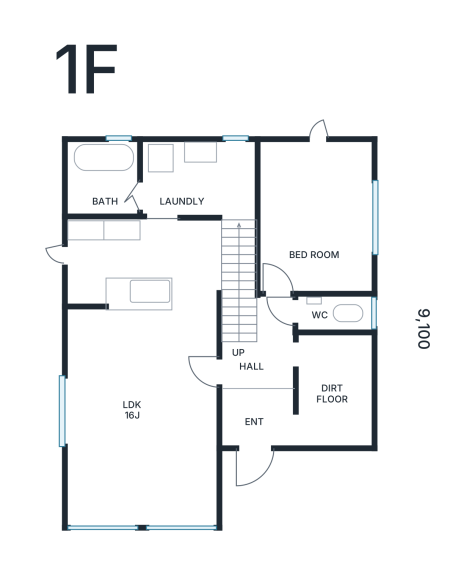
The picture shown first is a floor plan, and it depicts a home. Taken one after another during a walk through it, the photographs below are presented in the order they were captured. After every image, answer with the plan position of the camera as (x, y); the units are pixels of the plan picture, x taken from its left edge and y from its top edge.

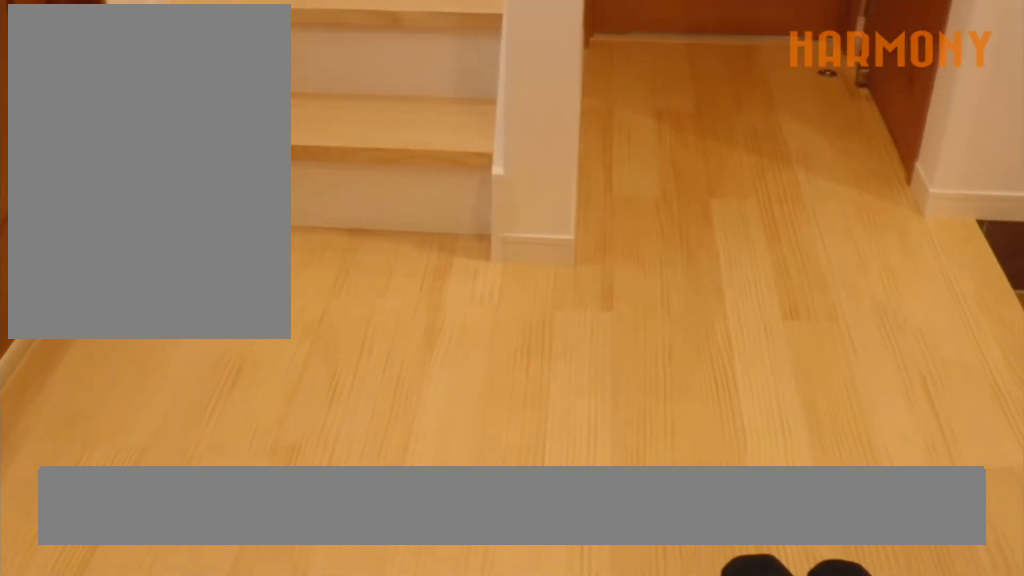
(268, 426)
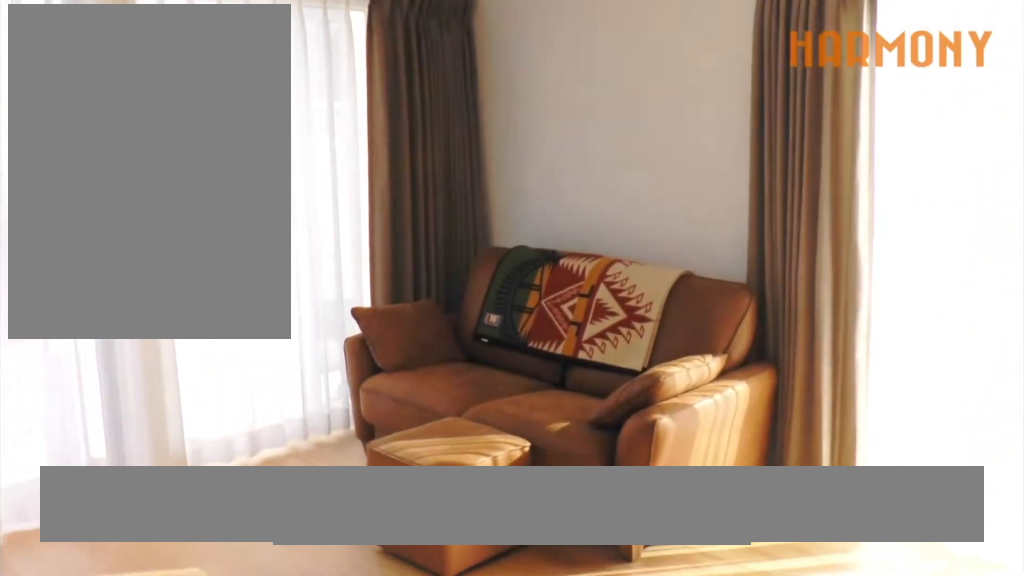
(179, 383)
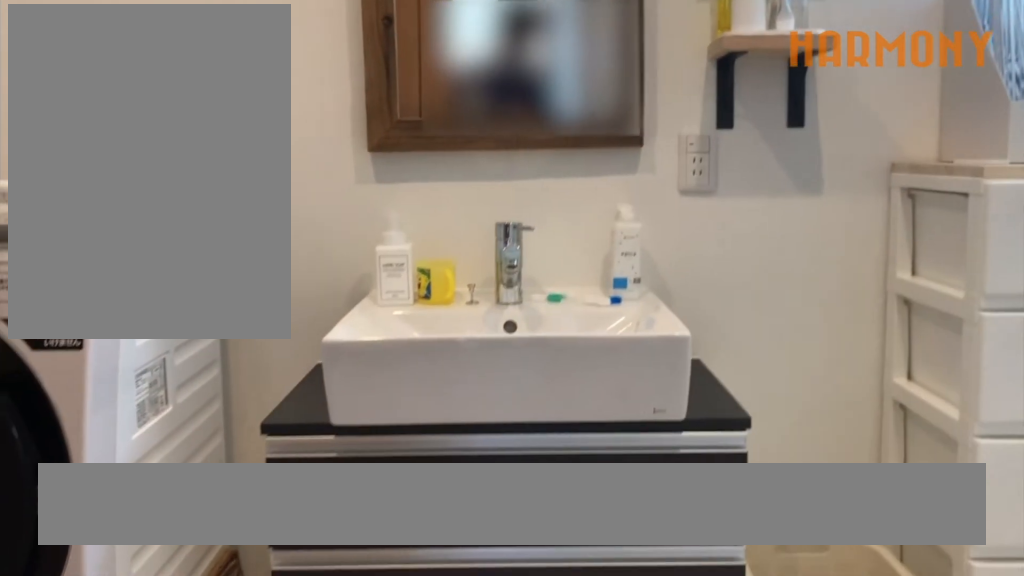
(178, 201)
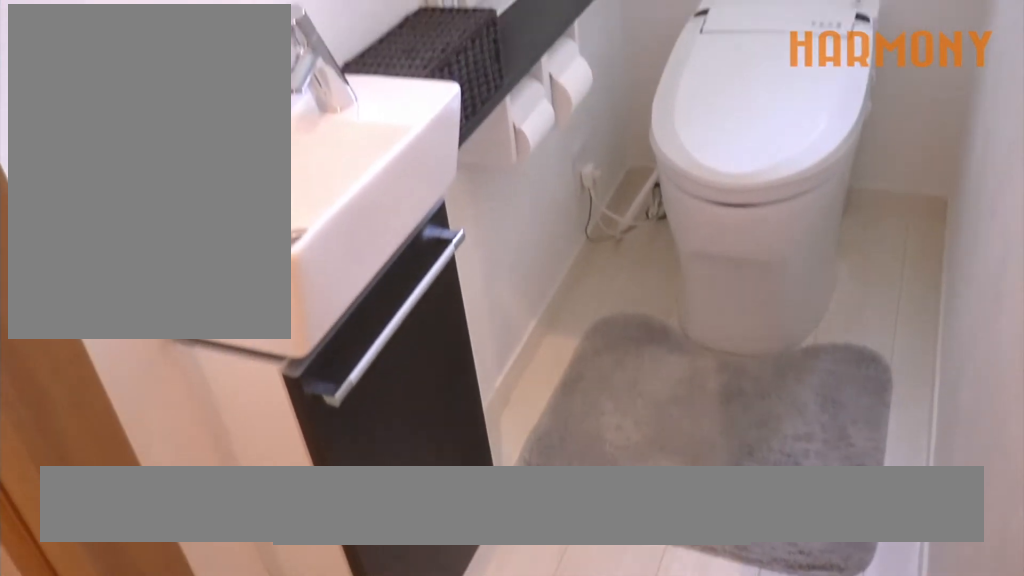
(306, 312)
